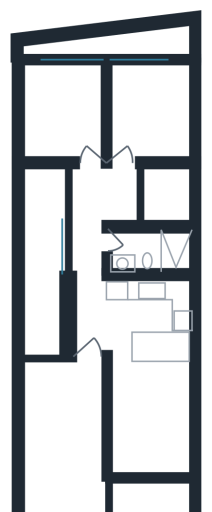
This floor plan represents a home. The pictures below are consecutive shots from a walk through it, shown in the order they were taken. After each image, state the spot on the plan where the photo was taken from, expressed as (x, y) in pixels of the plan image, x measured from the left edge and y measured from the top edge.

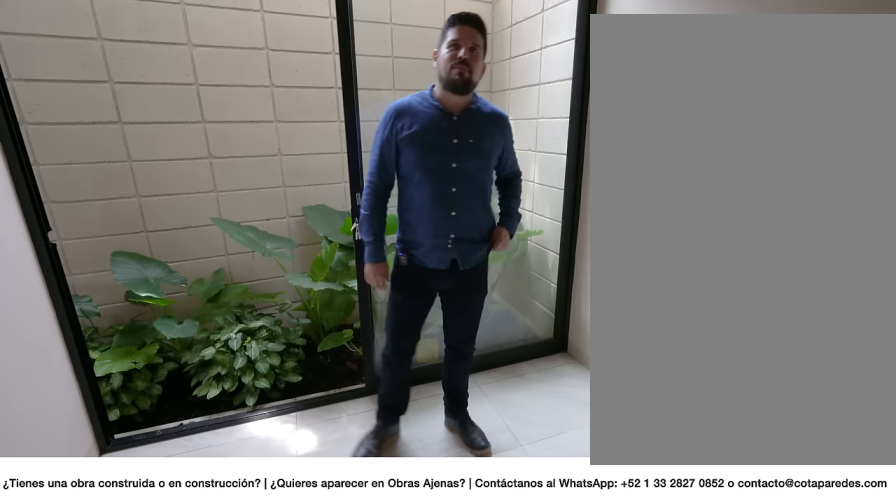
(130, 147)
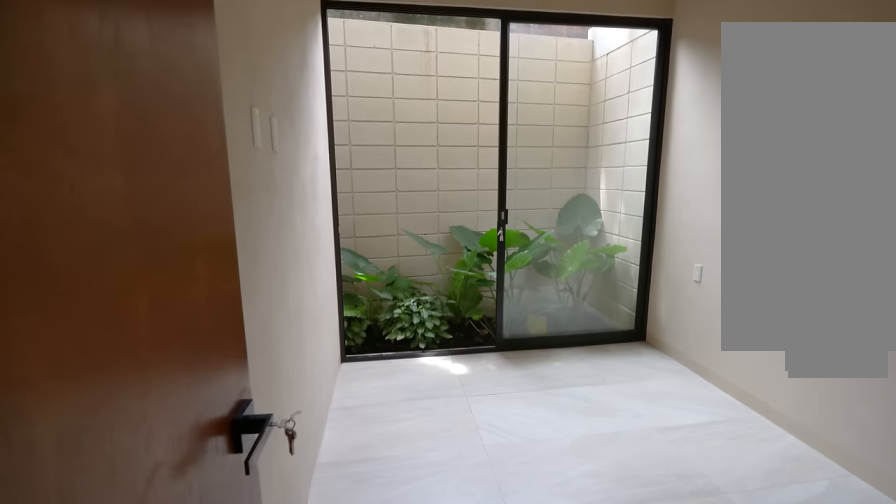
(130, 147)
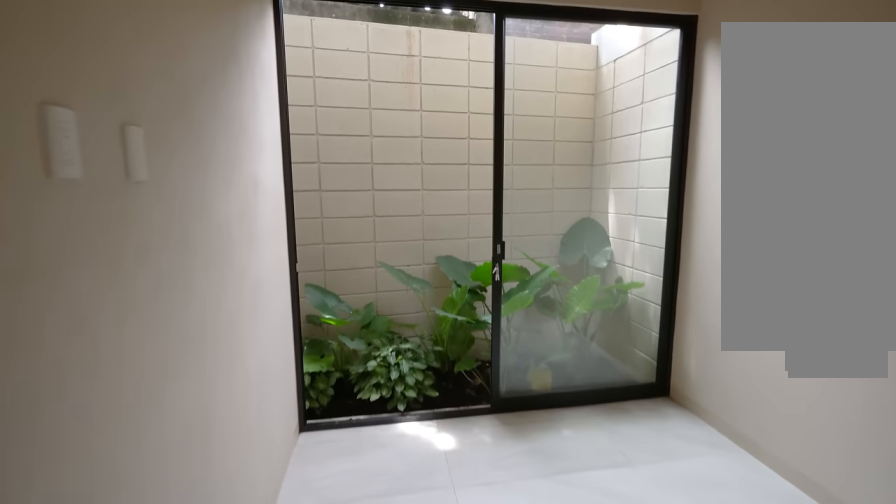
(130, 148)
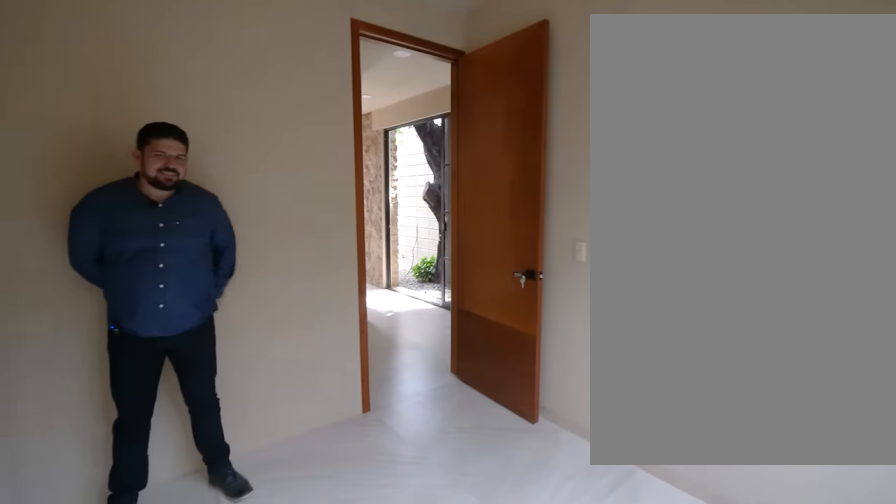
(174, 73)
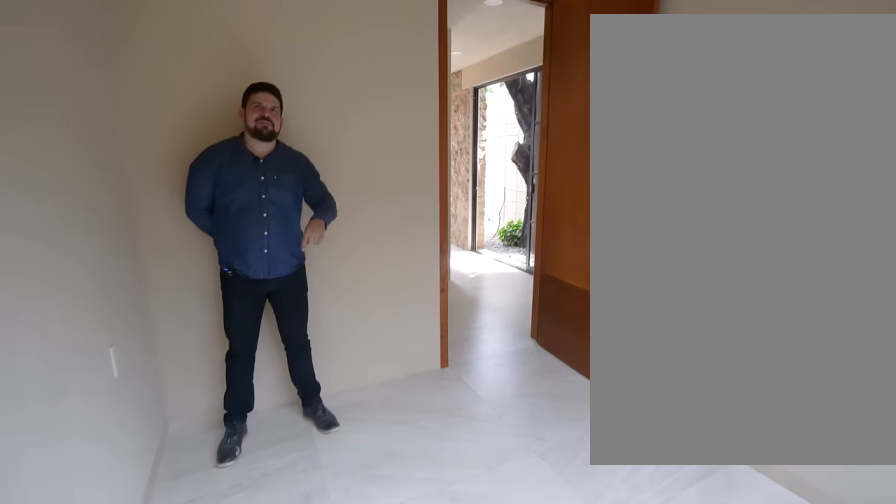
(185, 84)
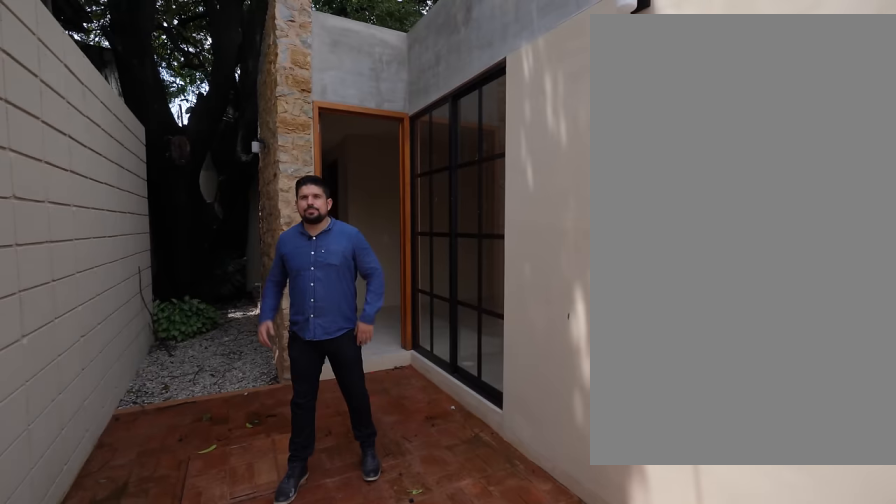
(65, 462)
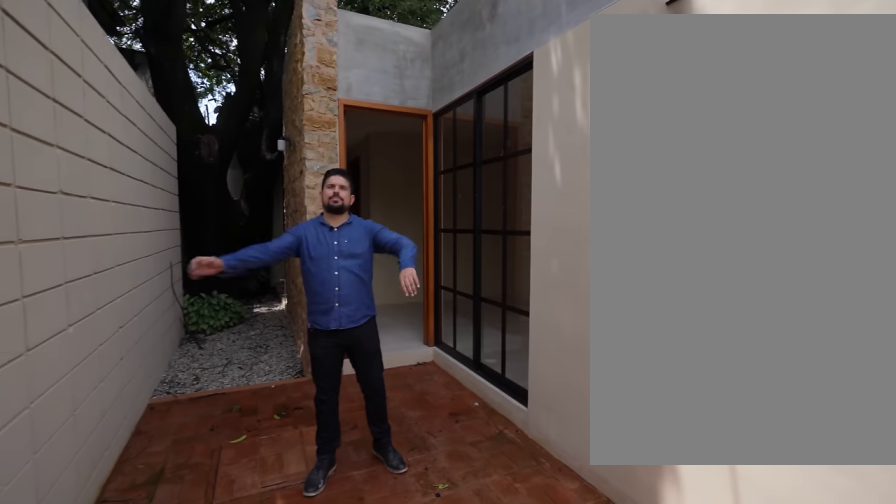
(65, 495)
